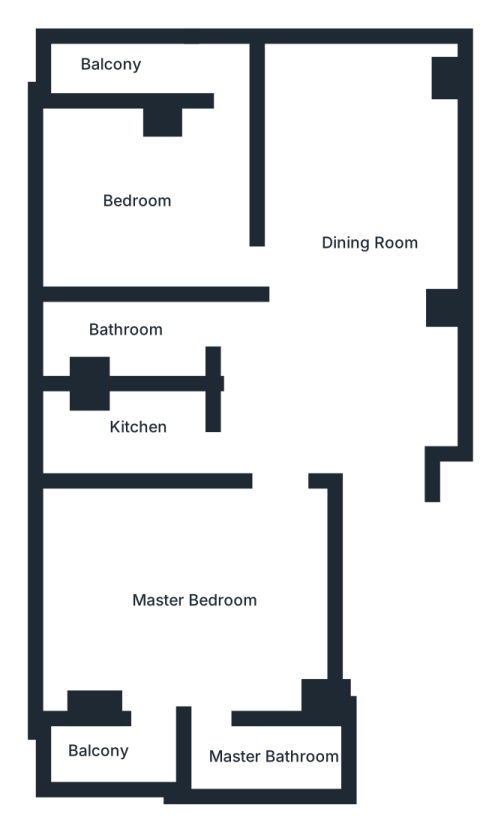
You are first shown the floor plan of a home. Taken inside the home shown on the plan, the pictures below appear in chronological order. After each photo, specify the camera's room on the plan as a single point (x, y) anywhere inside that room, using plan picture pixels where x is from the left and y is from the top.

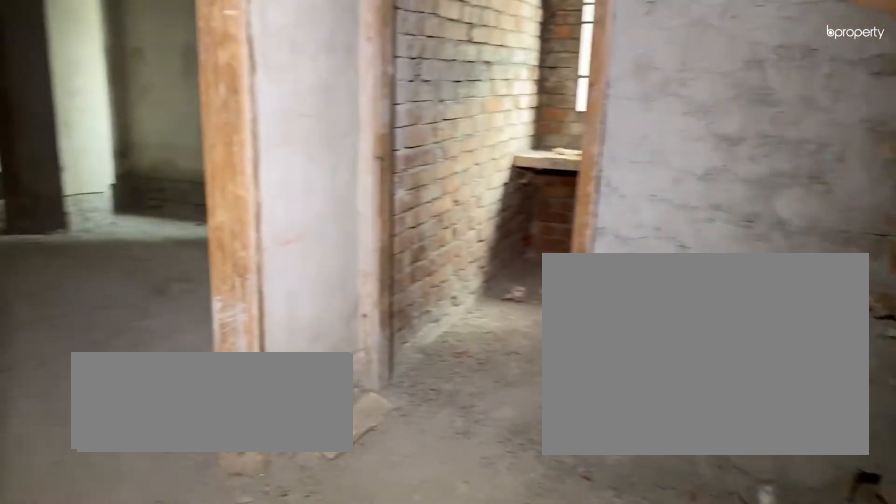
(364, 304)
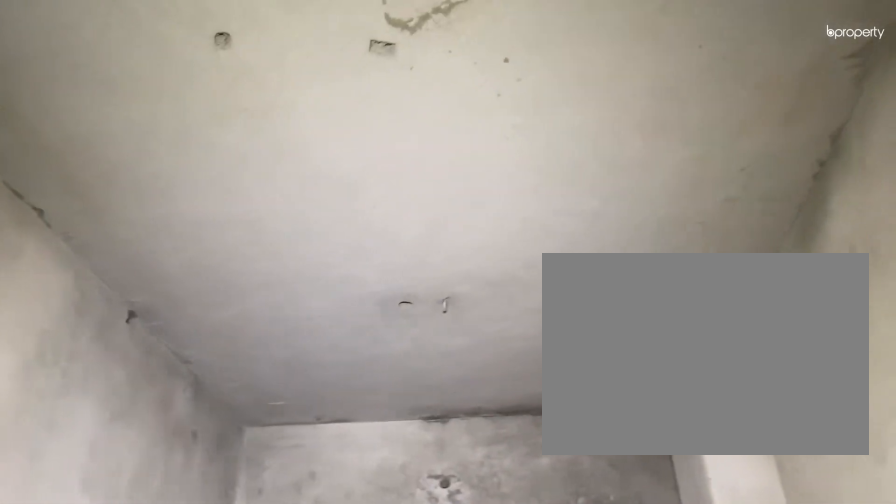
(364, 304)
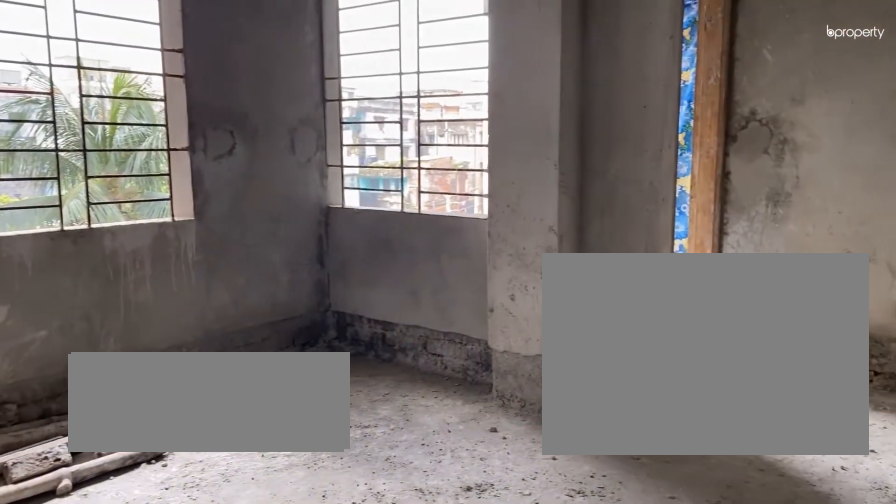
(158, 201)
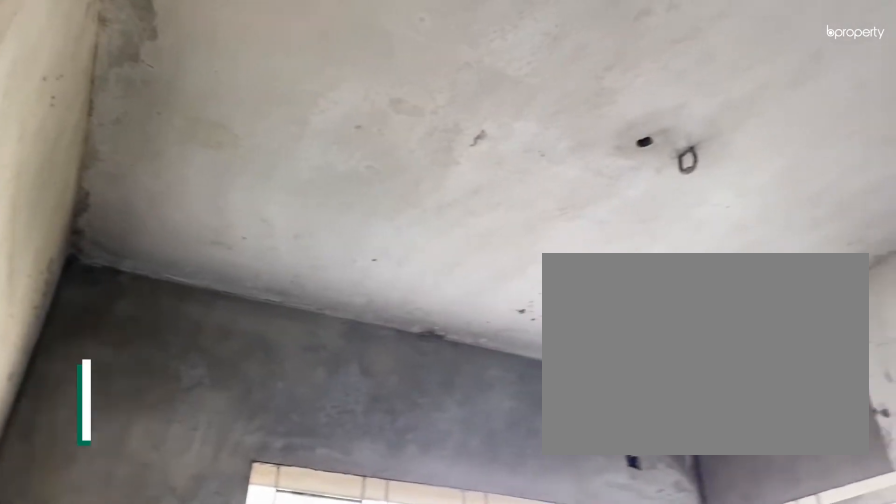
(158, 201)
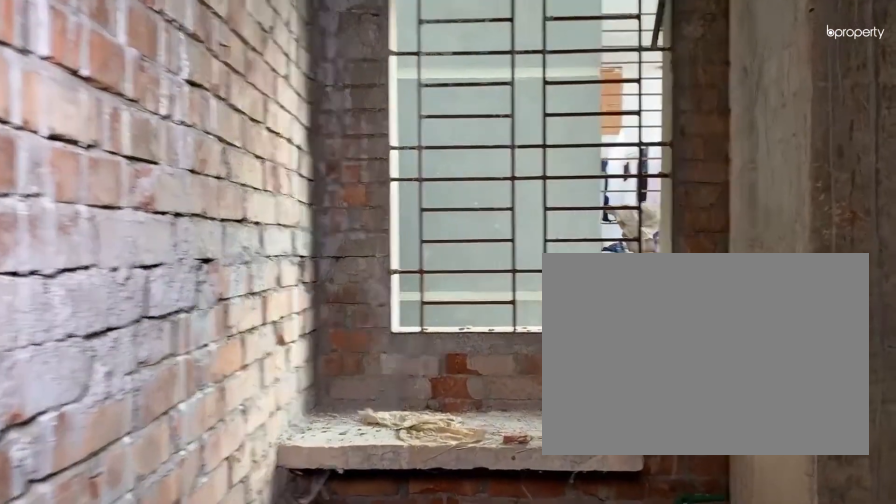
(138, 431)
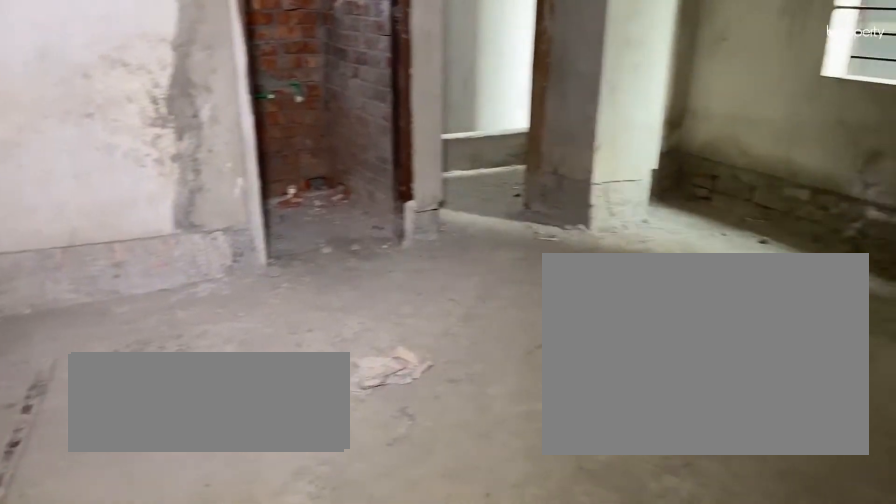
(207, 598)
